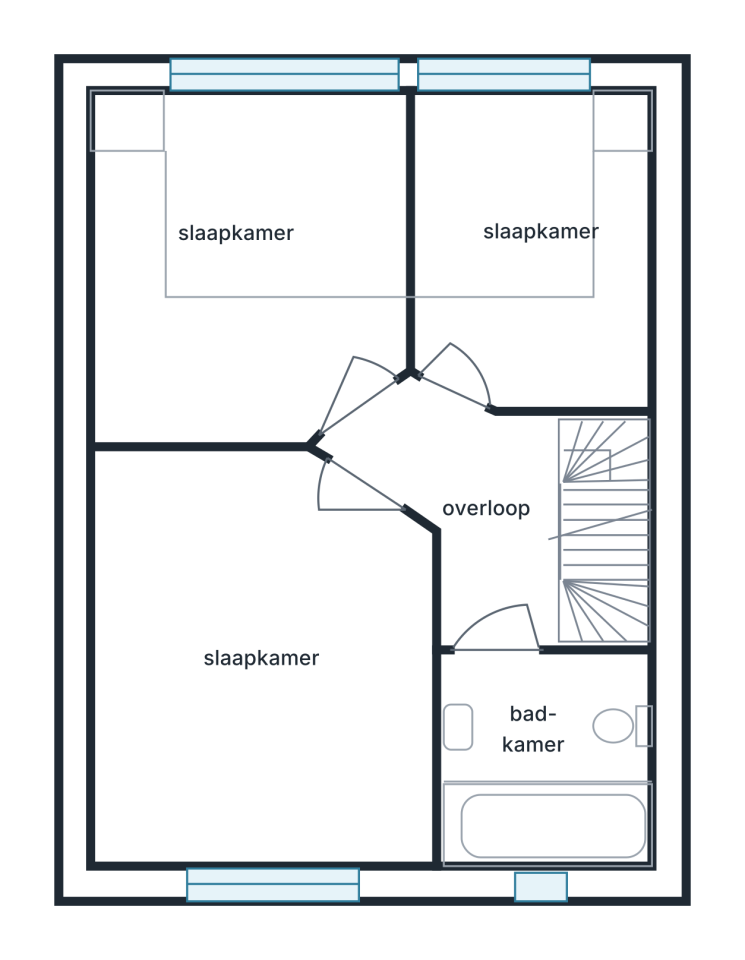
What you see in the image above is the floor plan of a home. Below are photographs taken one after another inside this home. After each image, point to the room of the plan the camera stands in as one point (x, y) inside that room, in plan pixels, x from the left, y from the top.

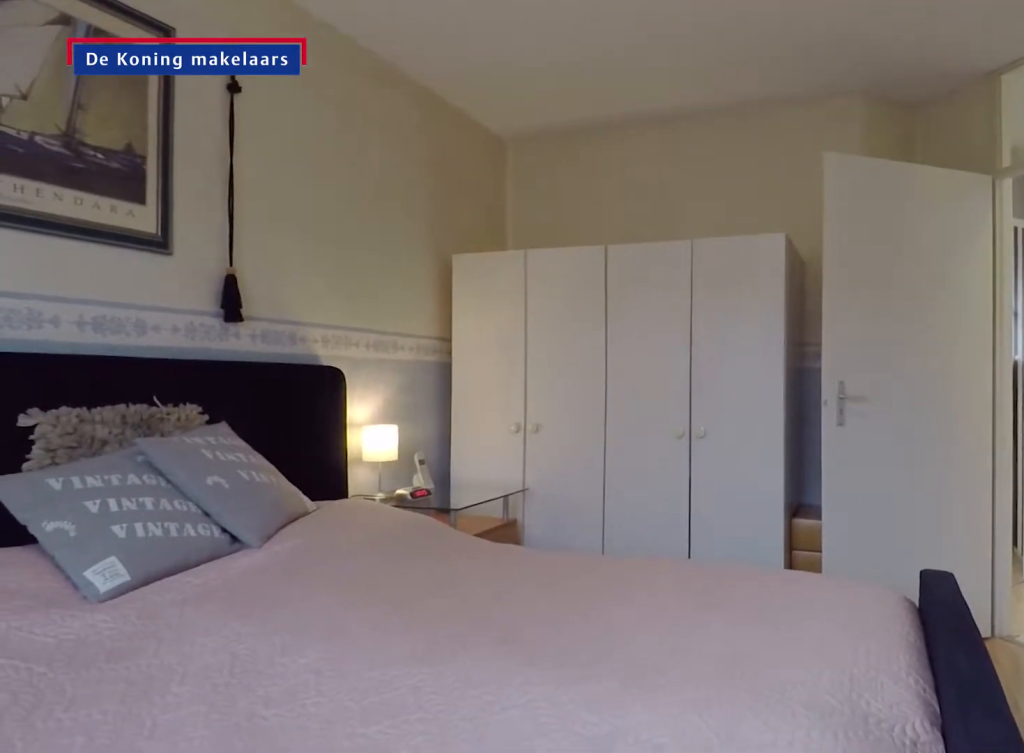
(258, 668)
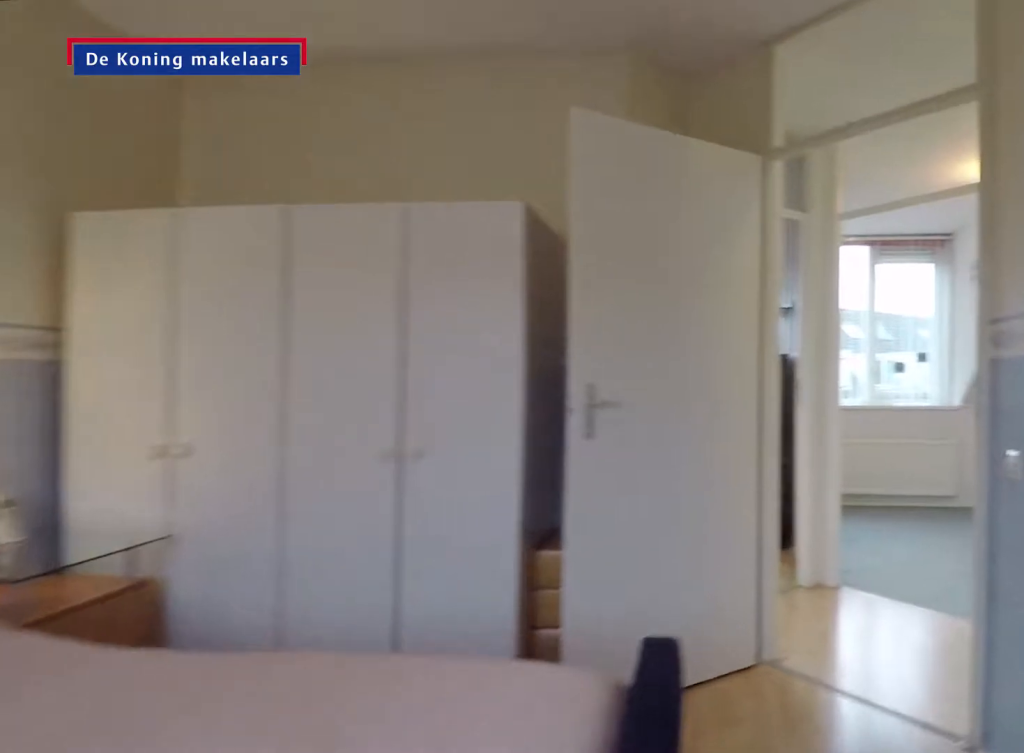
(258, 668)
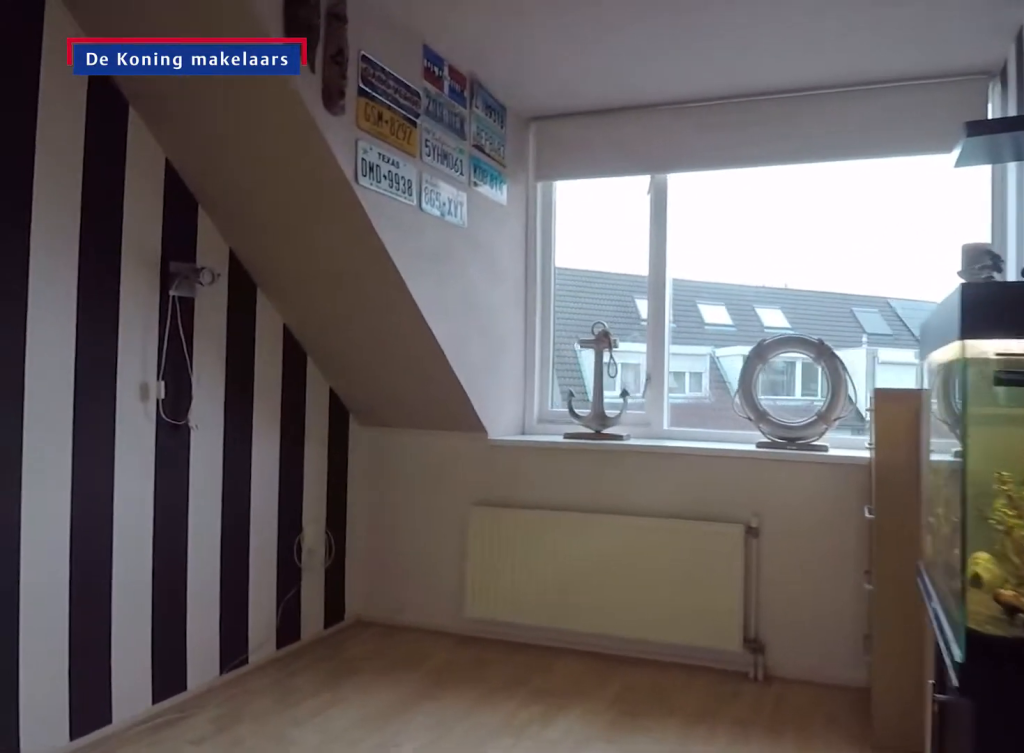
(260, 222)
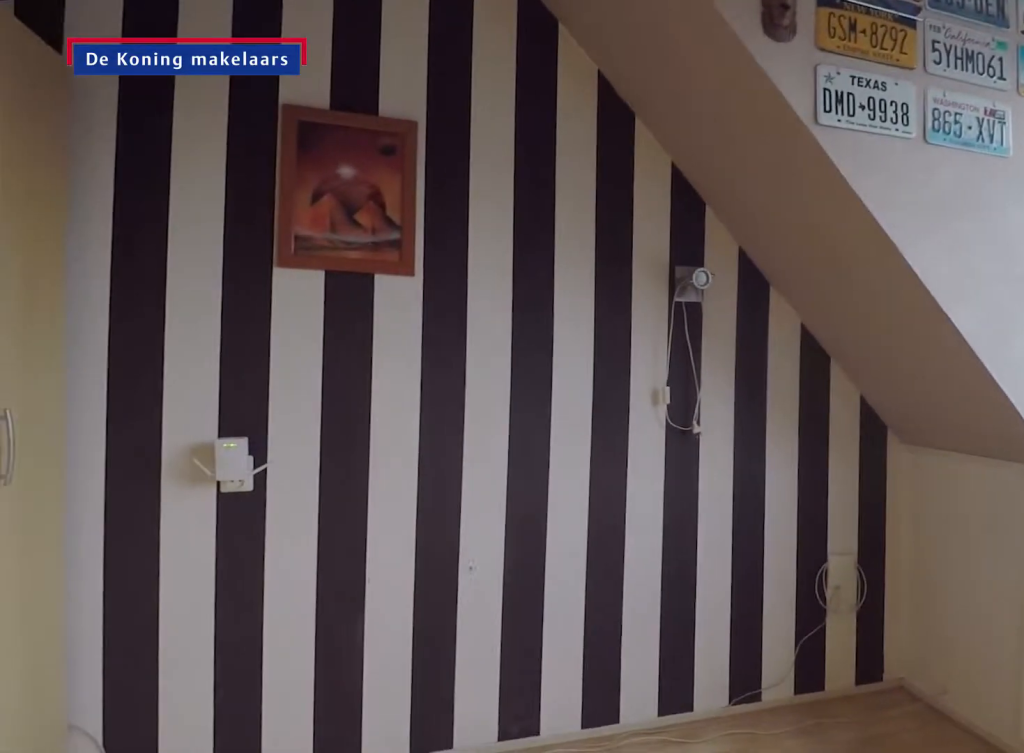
(261, 221)
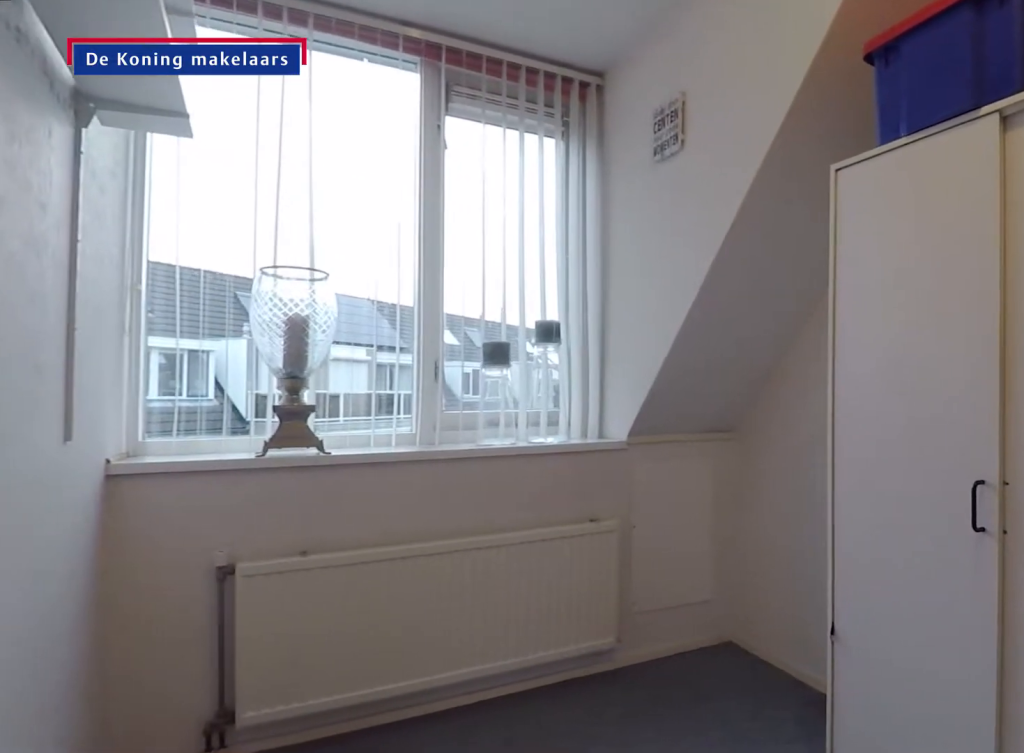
(533, 254)
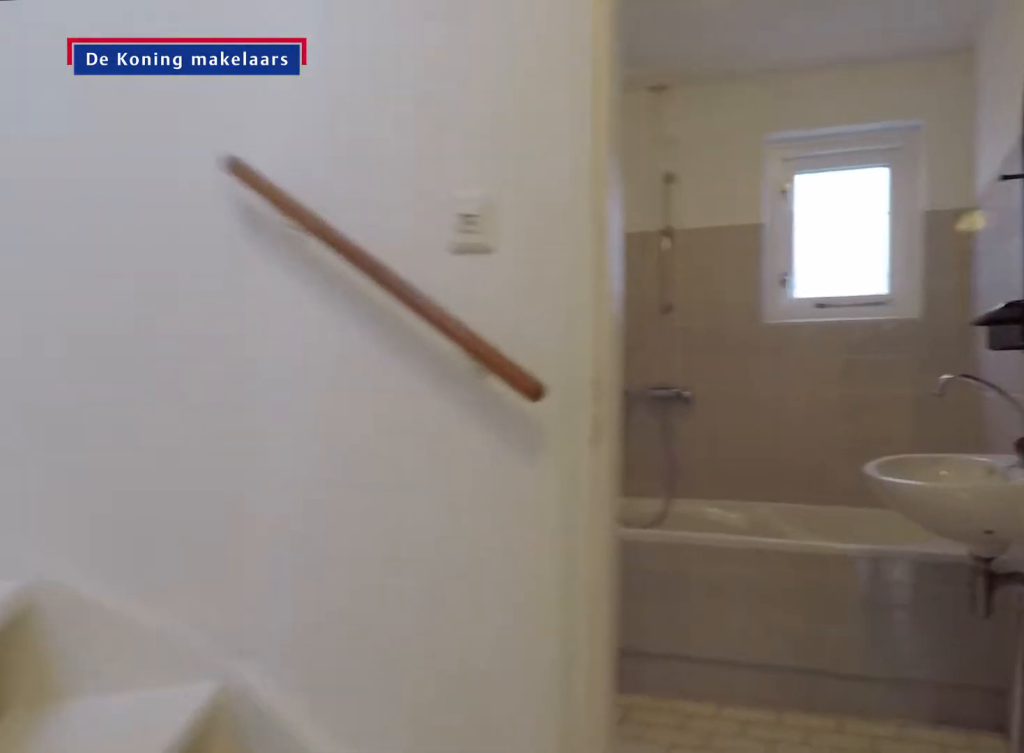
(472, 506)
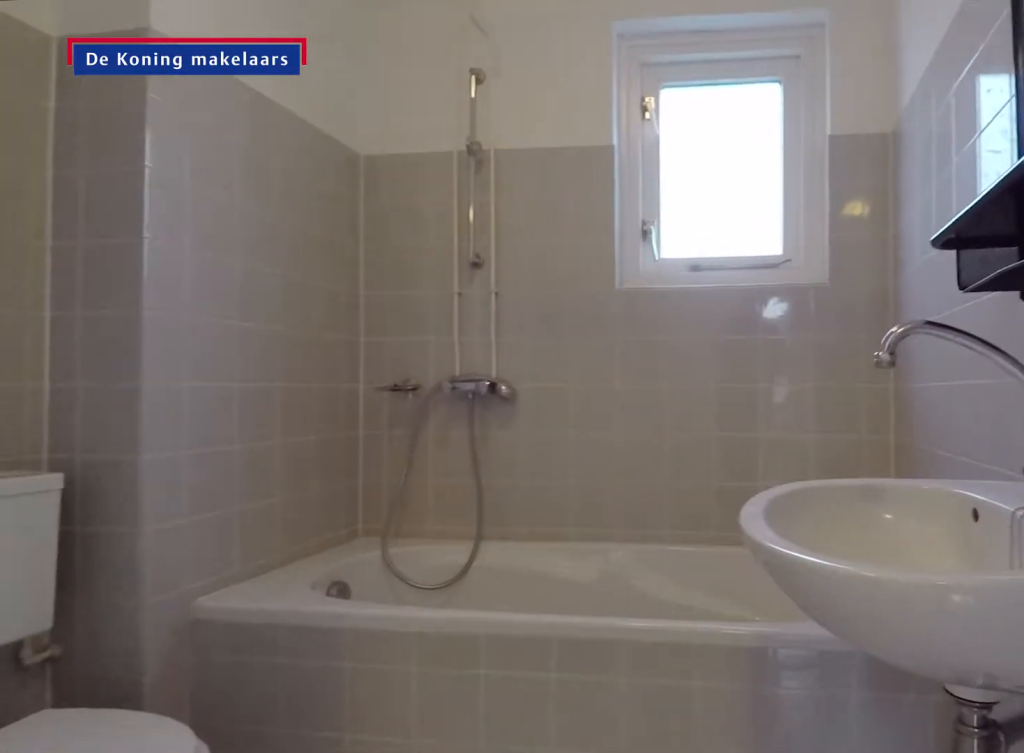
(549, 763)
